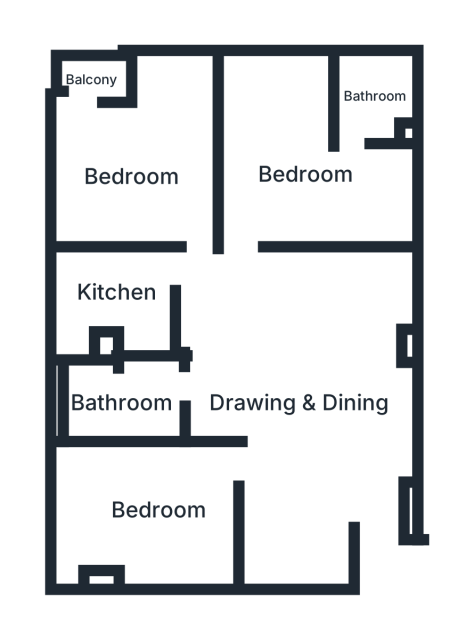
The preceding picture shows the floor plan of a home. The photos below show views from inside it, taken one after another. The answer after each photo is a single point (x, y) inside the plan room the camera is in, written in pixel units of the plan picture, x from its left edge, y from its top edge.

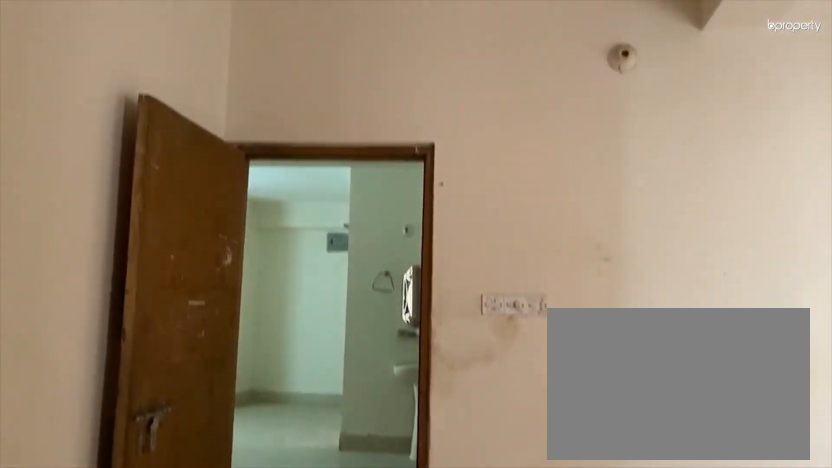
(128, 178)
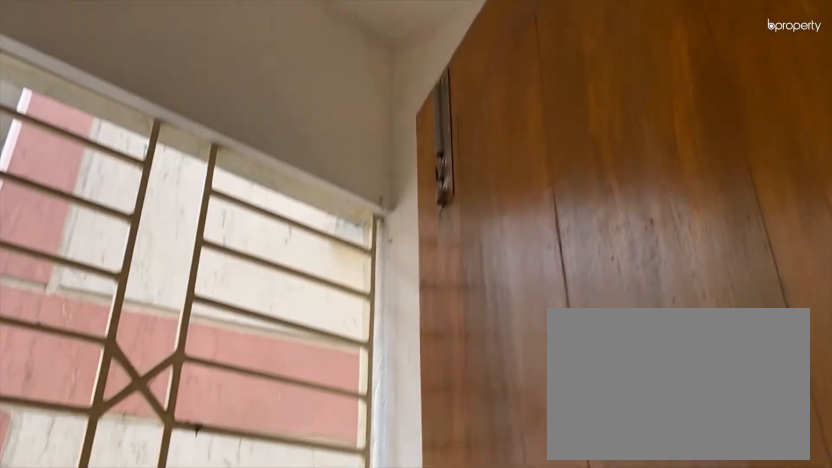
(92, 80)
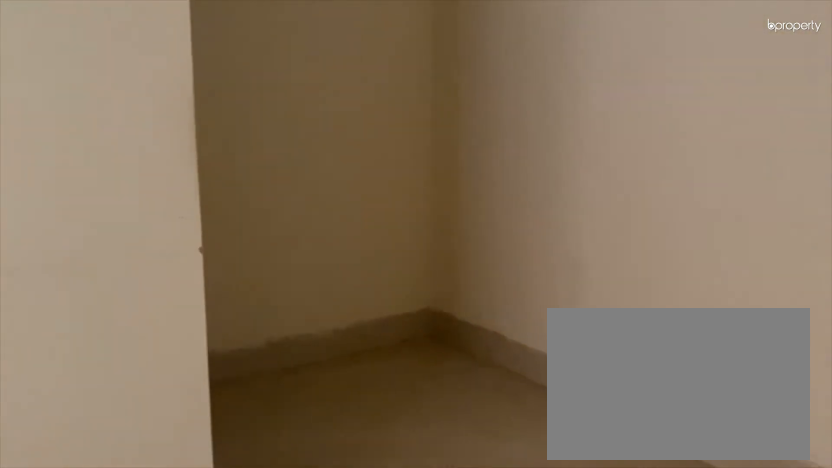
(300, 173)
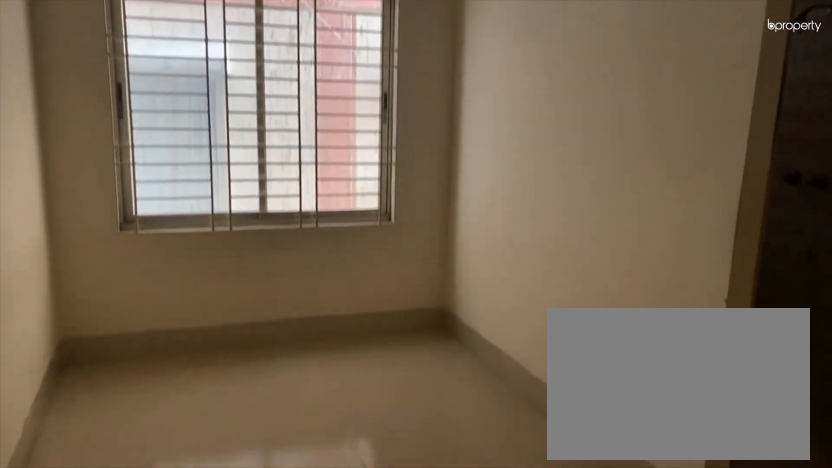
(300, 173)
